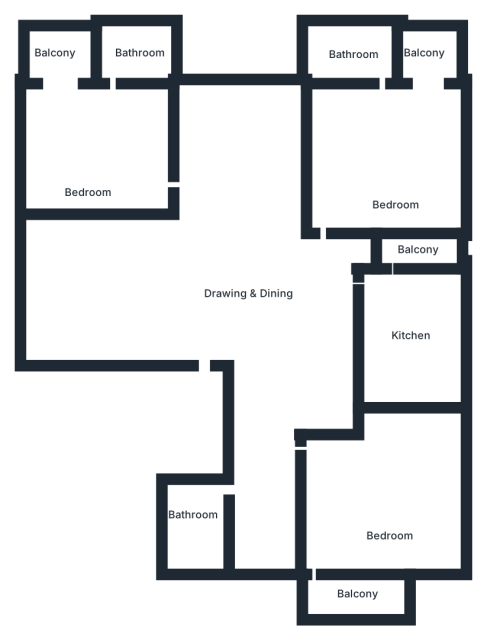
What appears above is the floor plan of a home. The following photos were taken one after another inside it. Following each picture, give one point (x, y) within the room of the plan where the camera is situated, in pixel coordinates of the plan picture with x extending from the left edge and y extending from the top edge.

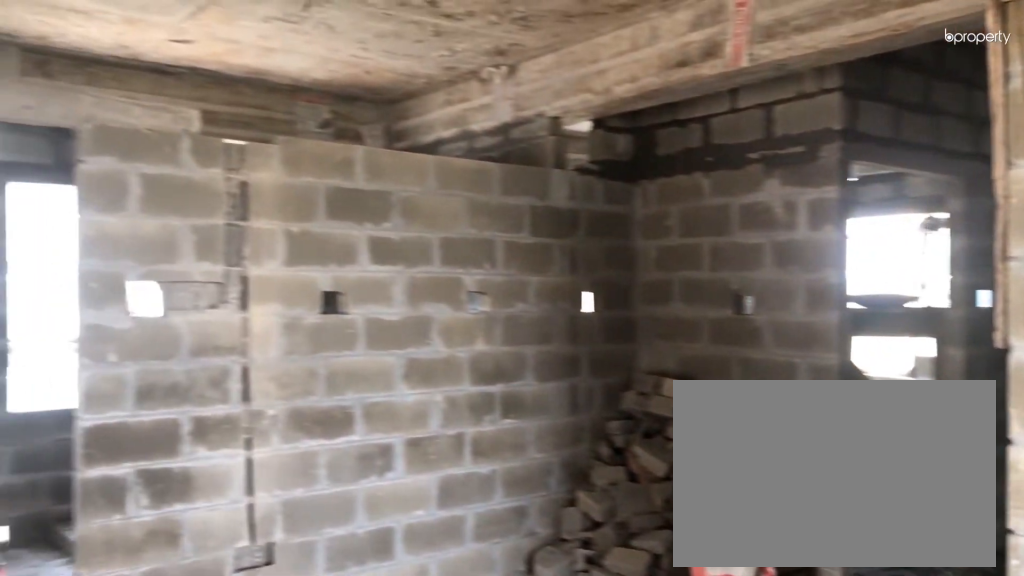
(250, 256)
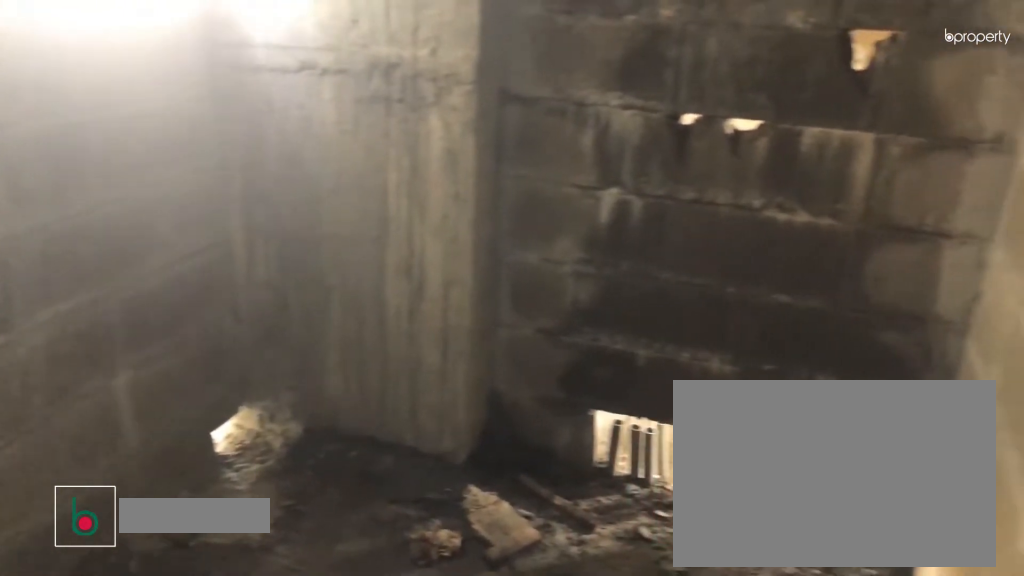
(195, 533)
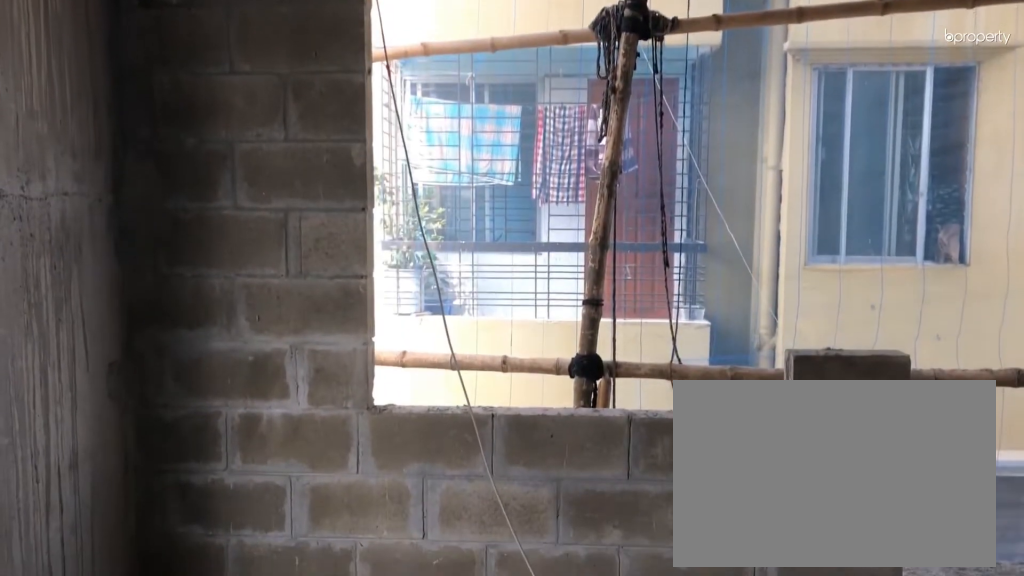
(394, 521)
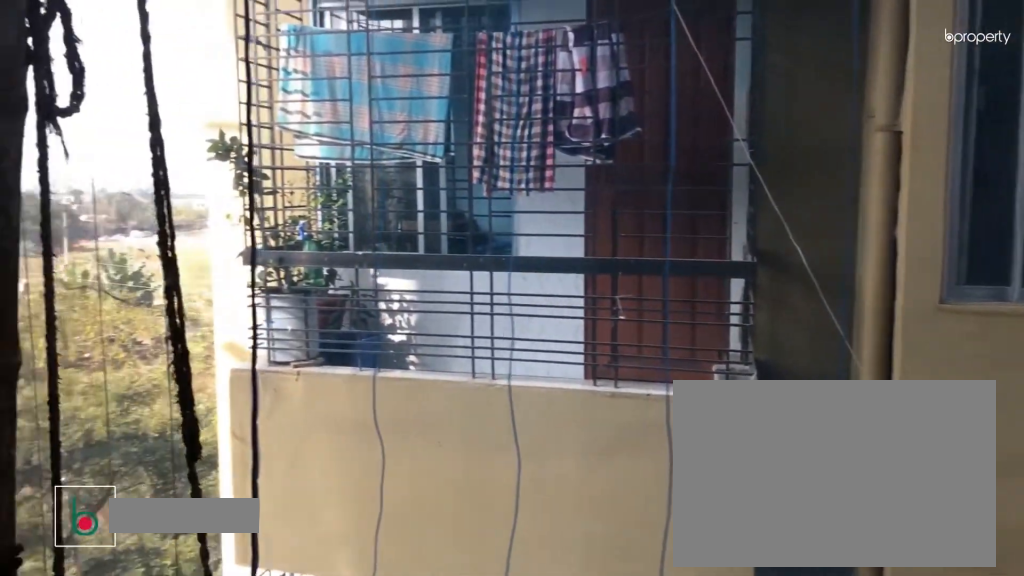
(357, 598)
